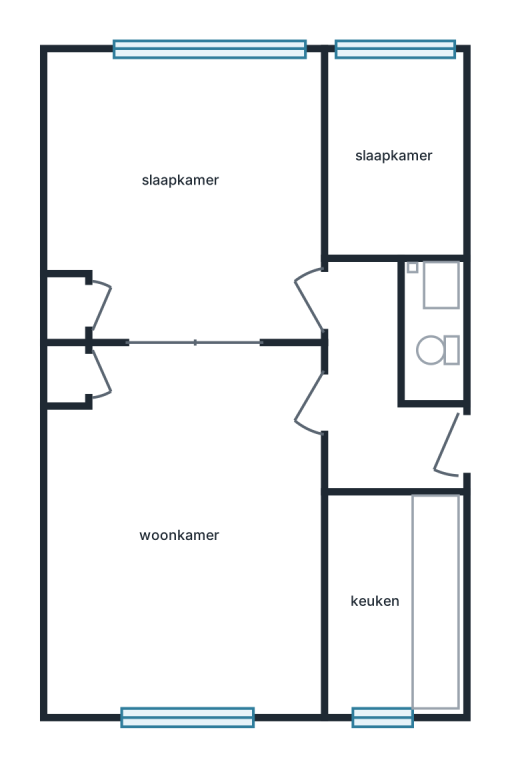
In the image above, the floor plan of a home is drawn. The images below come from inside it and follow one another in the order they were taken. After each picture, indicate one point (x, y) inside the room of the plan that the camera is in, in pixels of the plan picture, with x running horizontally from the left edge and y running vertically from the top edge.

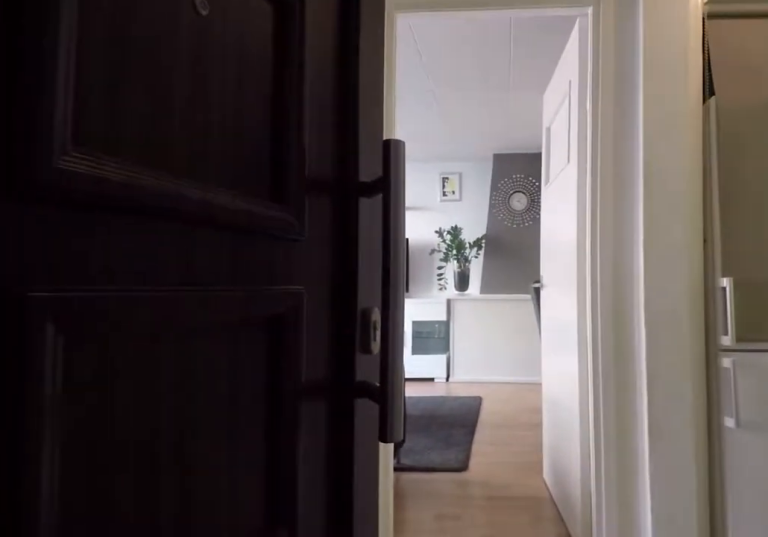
(379, 393)
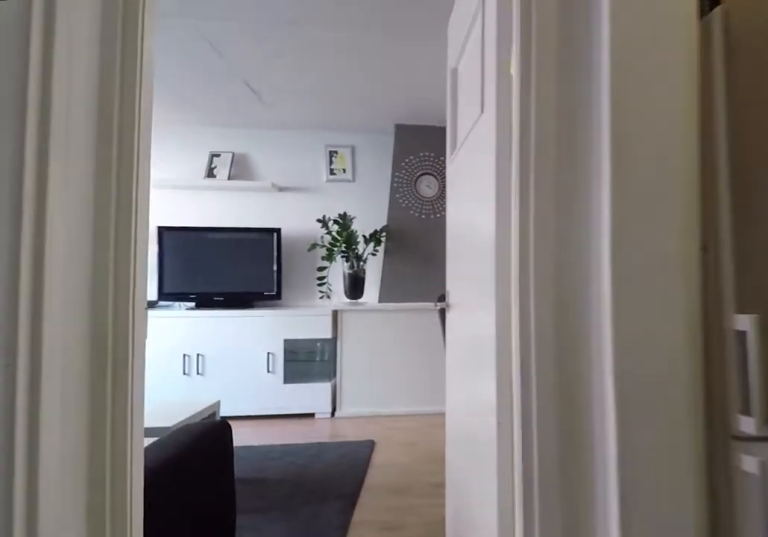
(379, 393)
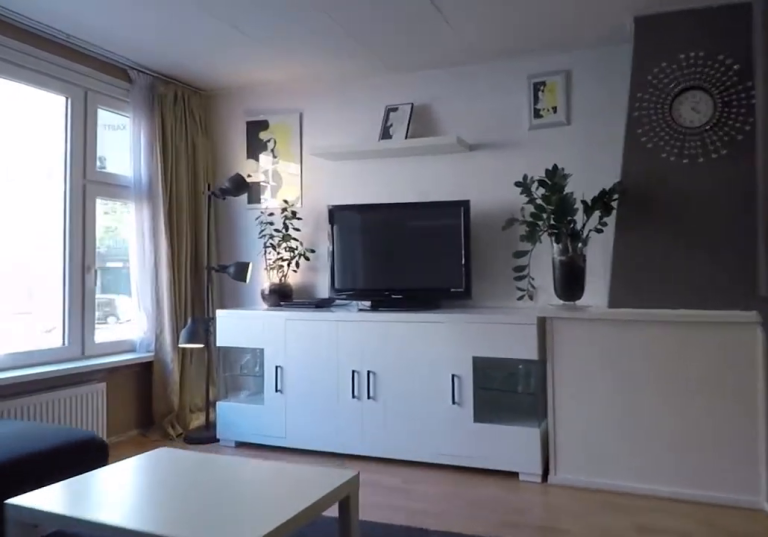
(190, 532)
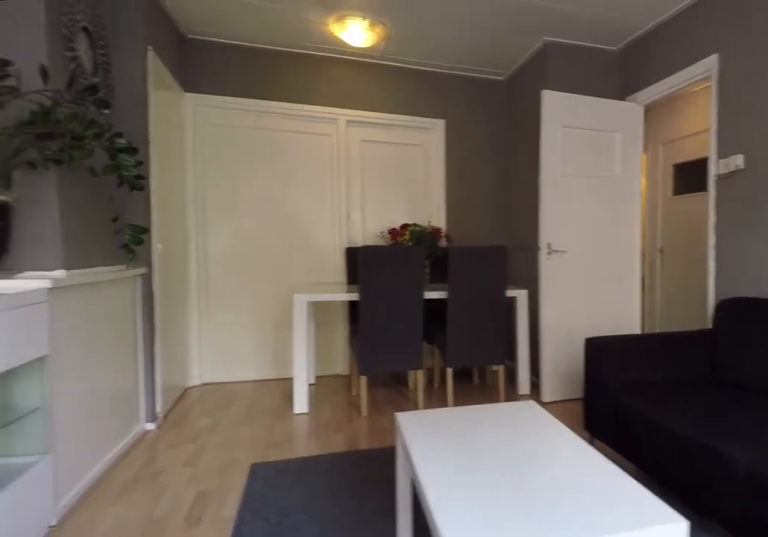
(190, 532)
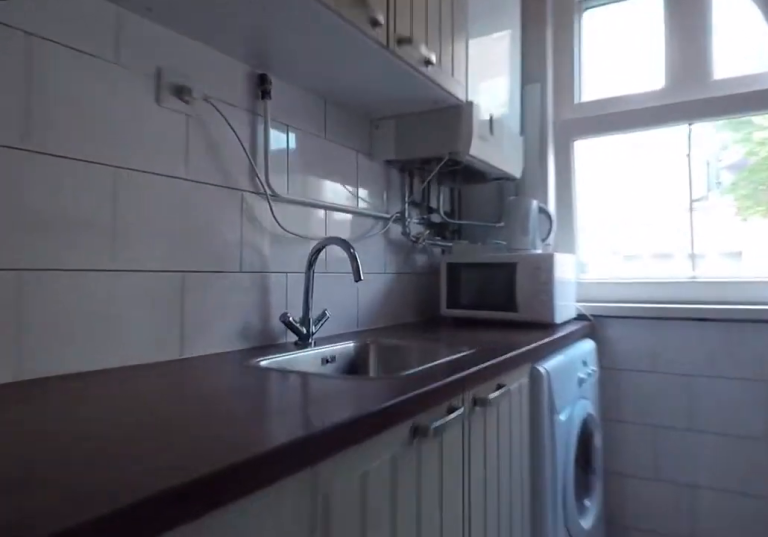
(392, 602)
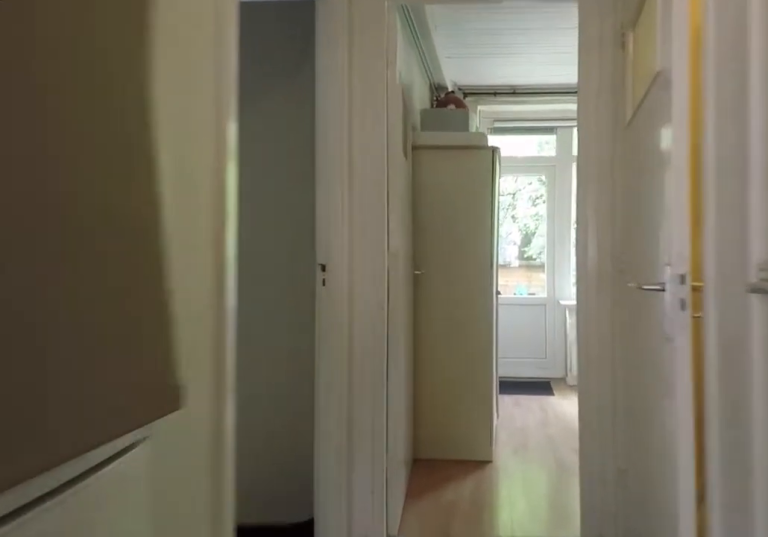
(379, 394)
